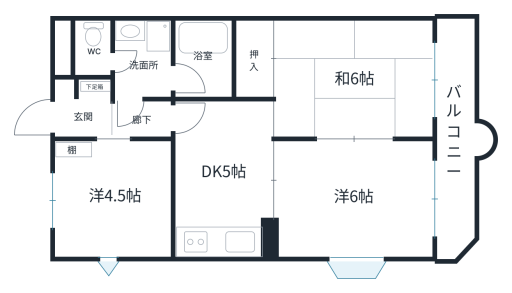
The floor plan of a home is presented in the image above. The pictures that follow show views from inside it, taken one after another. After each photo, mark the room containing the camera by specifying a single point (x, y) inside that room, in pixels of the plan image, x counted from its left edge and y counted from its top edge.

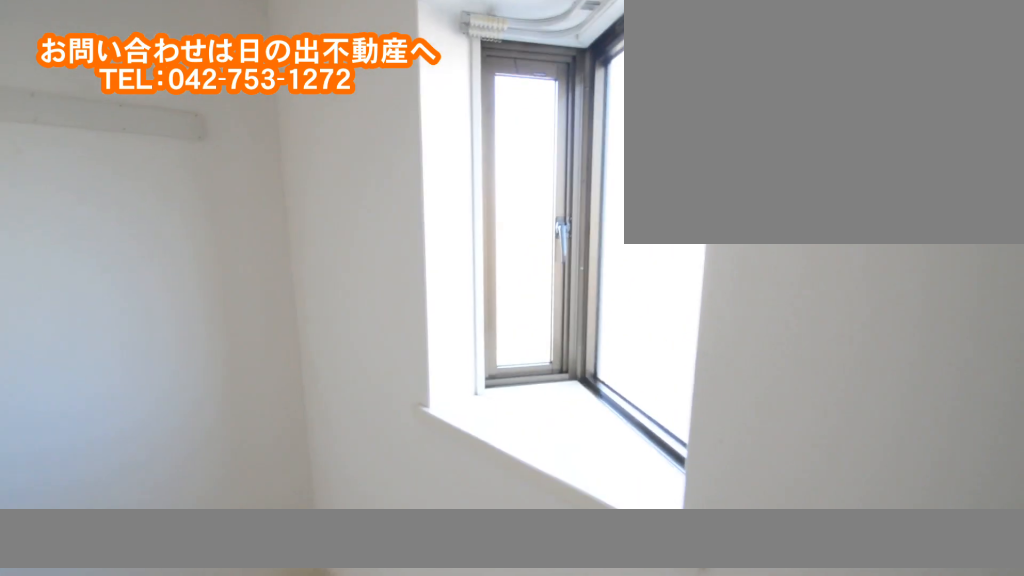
(114, 221)
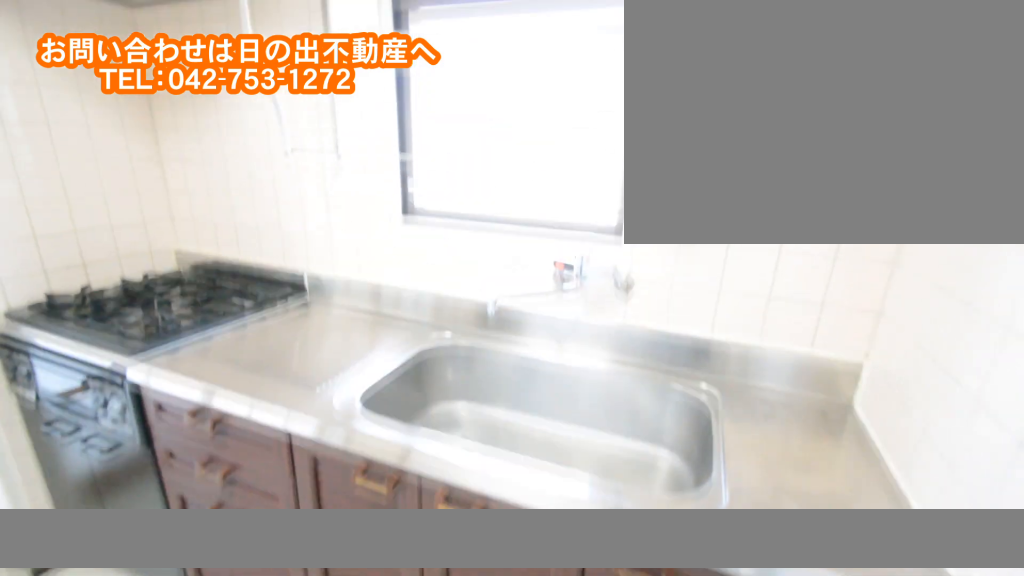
(229, 194)
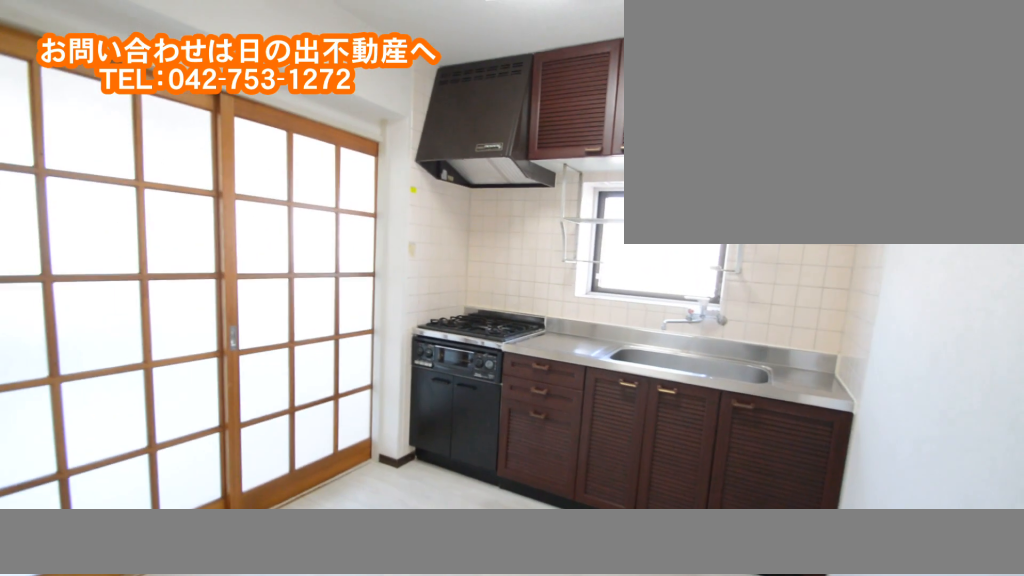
(229, 194)
